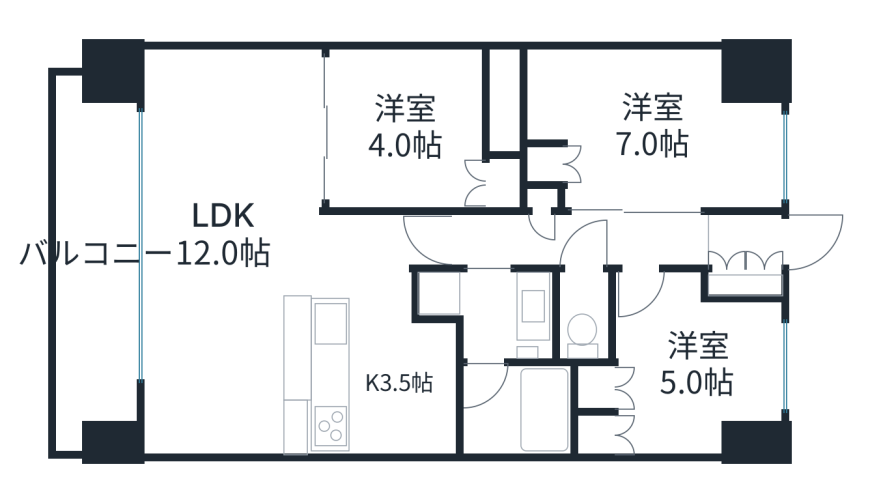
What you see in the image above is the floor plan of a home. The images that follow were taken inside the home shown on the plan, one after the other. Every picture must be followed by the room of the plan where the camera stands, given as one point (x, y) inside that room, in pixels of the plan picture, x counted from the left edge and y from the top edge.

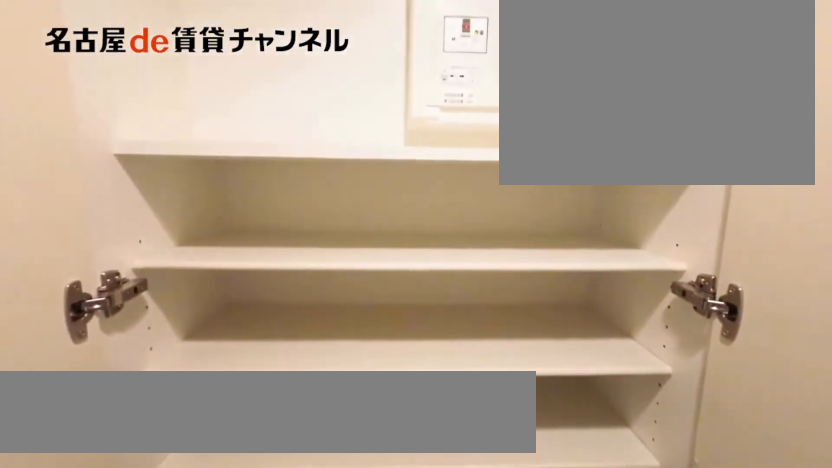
(746, 285)
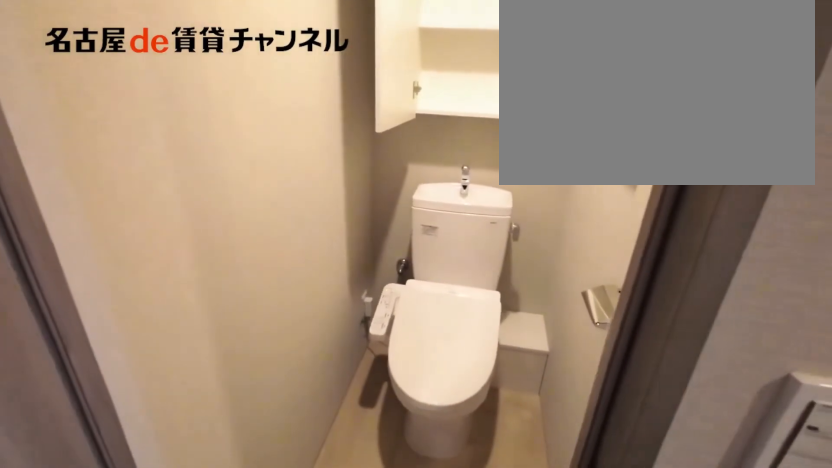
(586, 319)
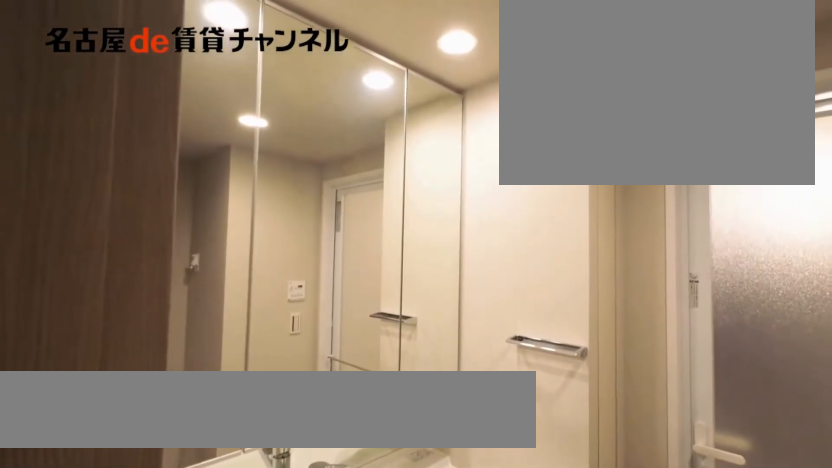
(492, 311)
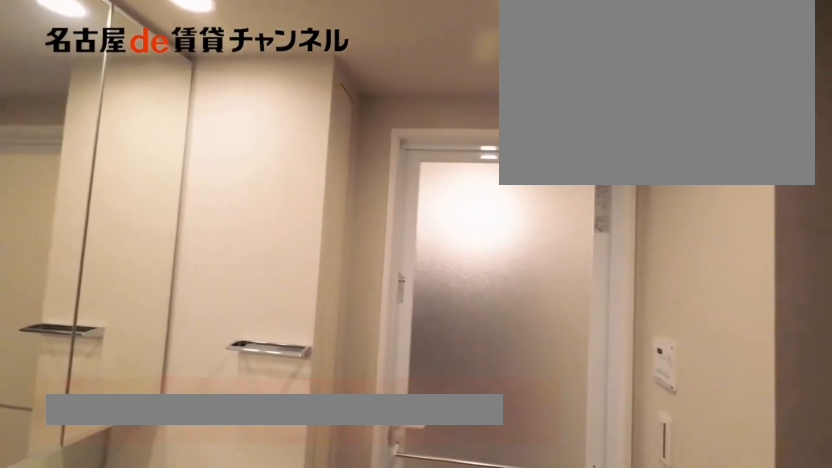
(492, 311)
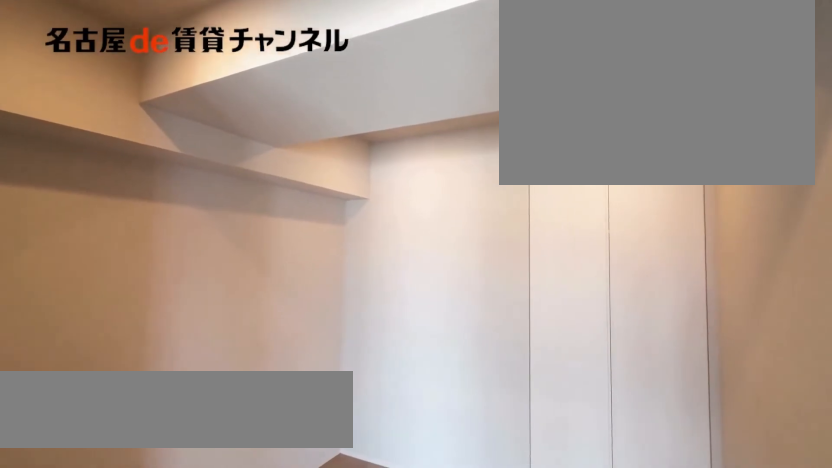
(405, 132)
